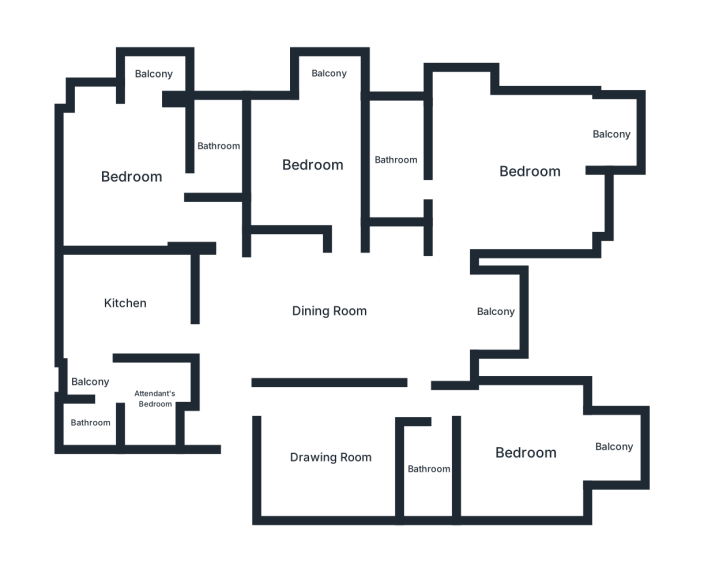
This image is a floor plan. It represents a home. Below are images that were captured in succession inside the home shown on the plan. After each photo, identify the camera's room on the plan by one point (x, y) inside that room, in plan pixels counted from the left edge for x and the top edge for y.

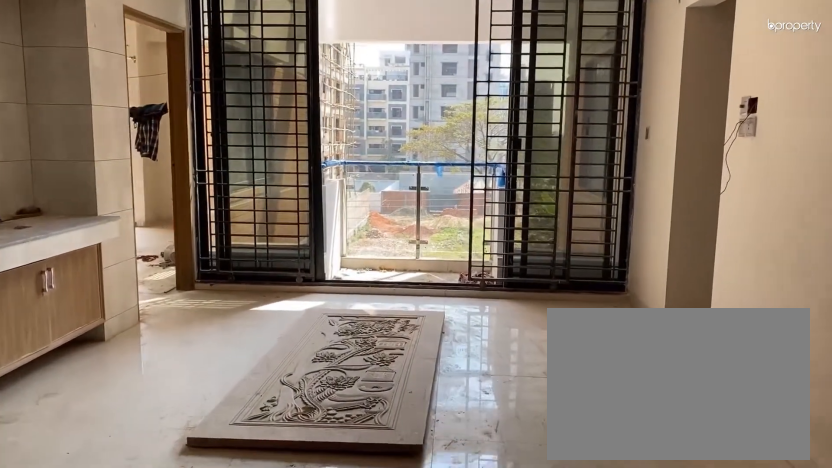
(328, 310)
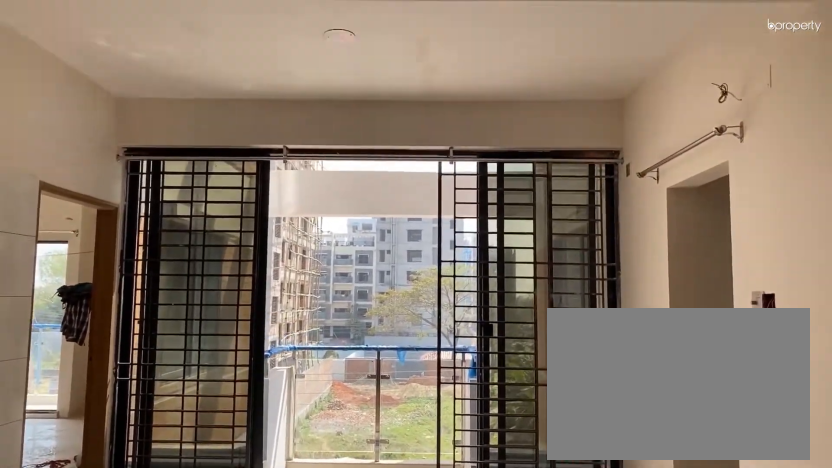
(328, 310)
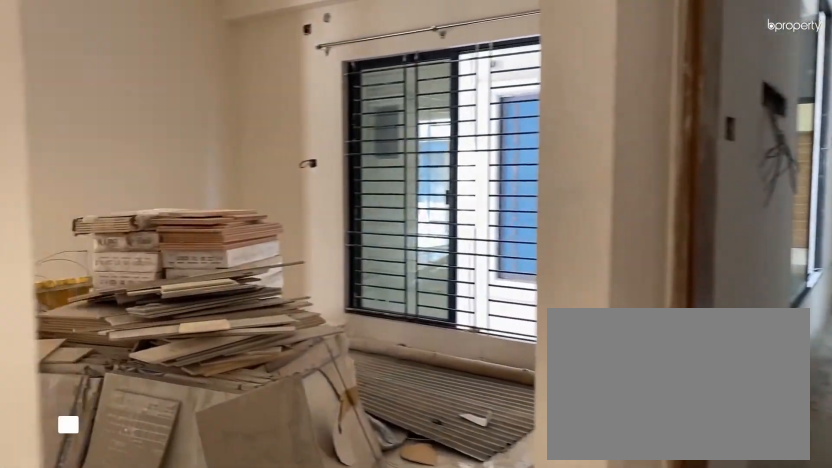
(267, 406)
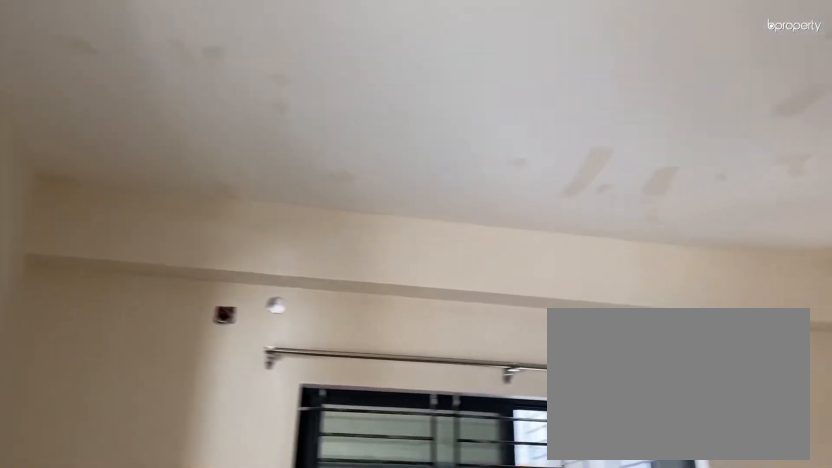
(332, 459)
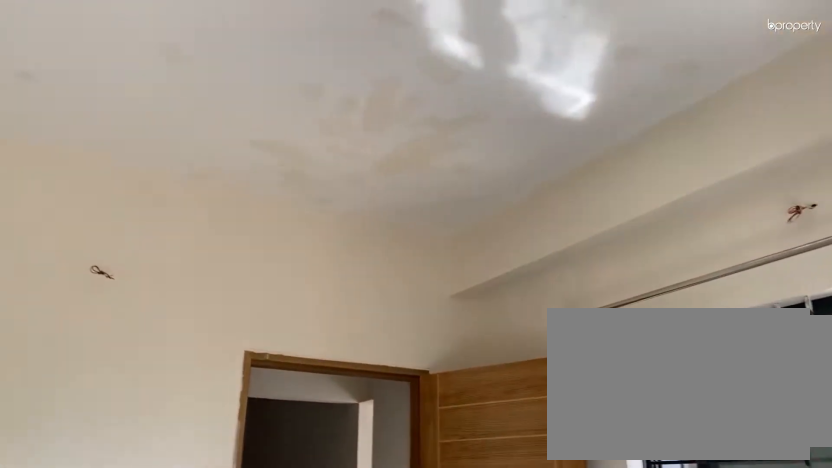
(521, 451)
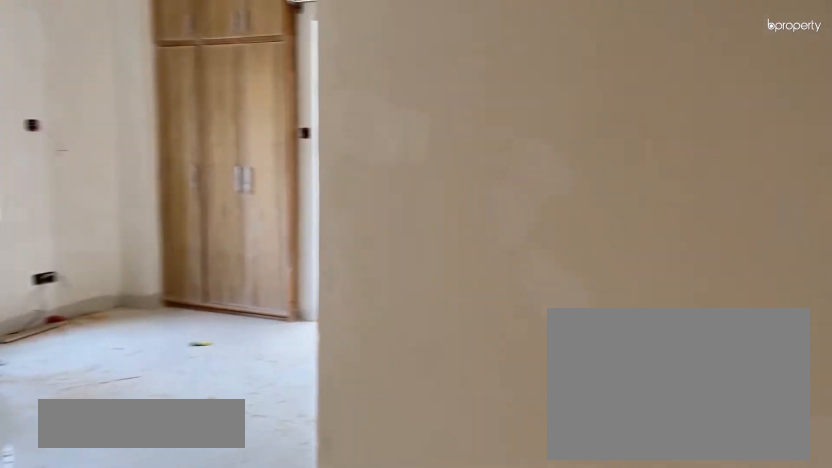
(130, 177)
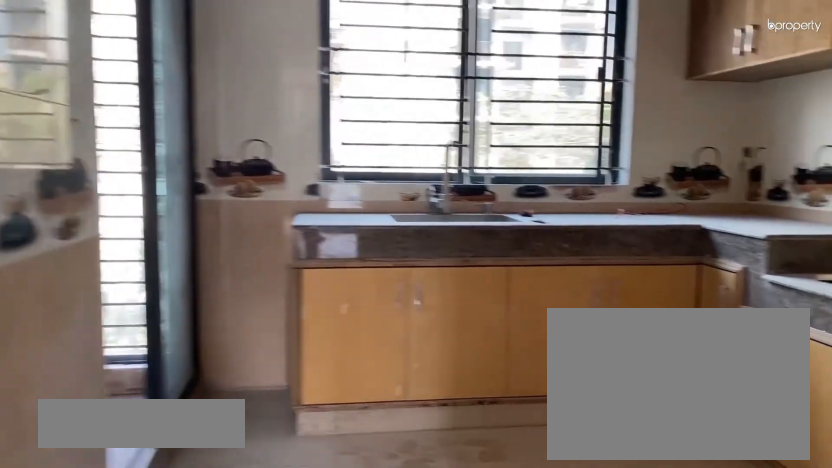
(124, 301)
